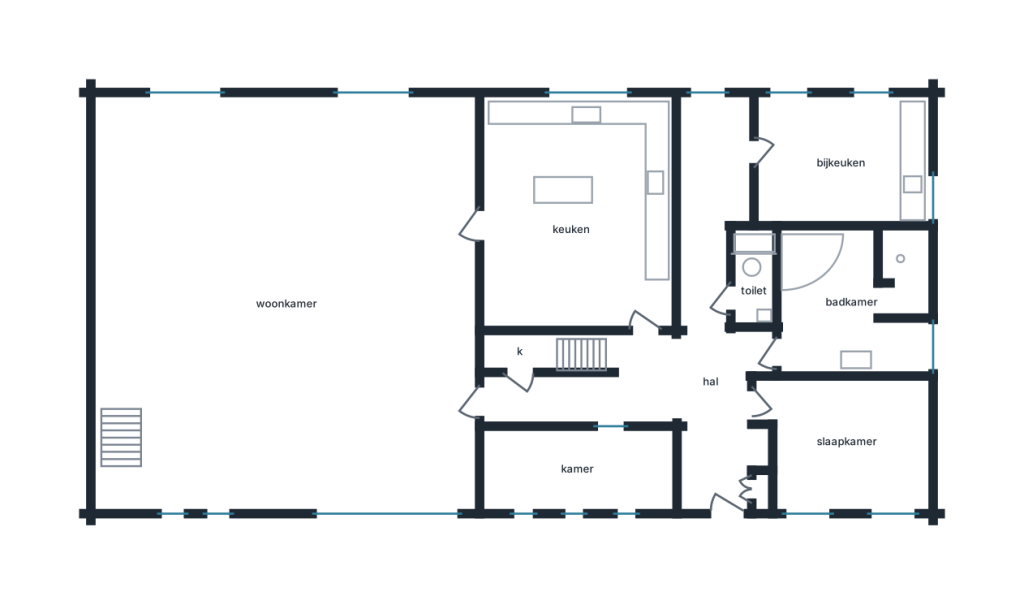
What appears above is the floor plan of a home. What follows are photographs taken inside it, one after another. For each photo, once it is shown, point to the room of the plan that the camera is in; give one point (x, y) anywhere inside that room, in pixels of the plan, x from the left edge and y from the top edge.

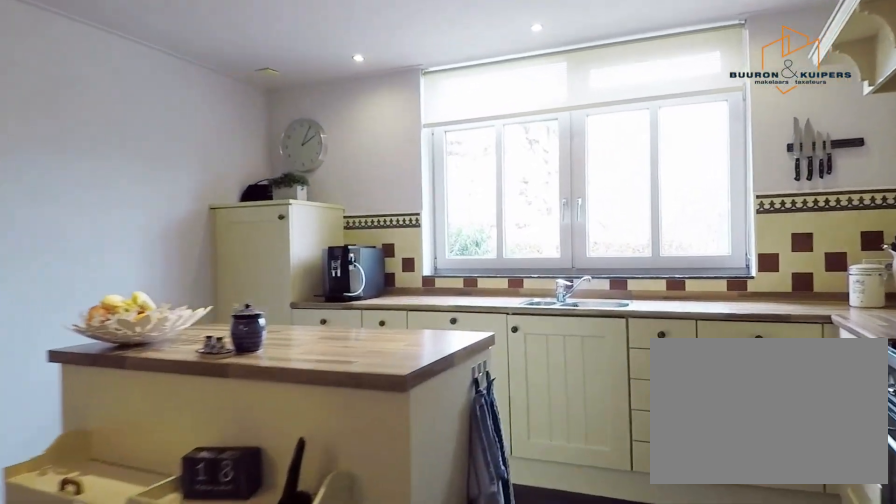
(573, 216)
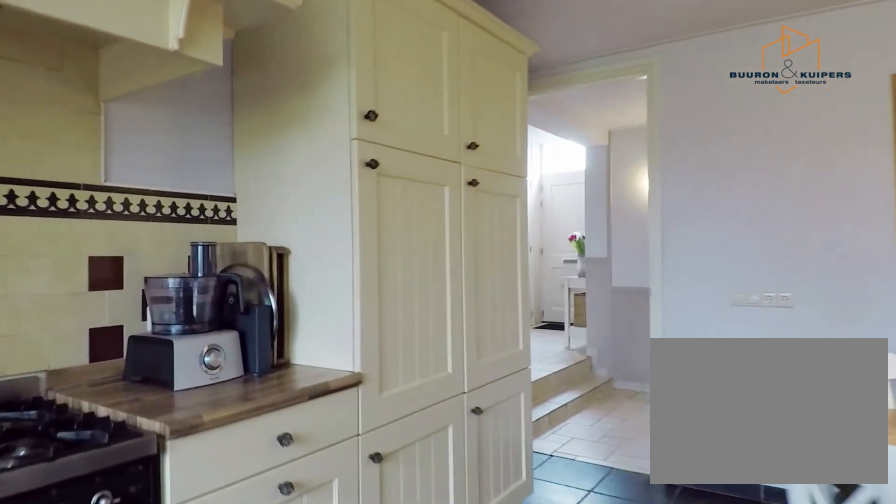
(573, 216)
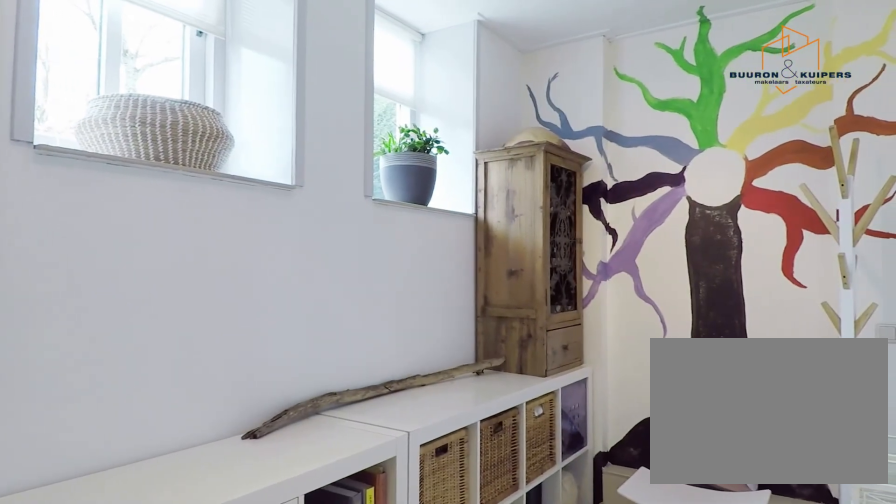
(577, 469)
